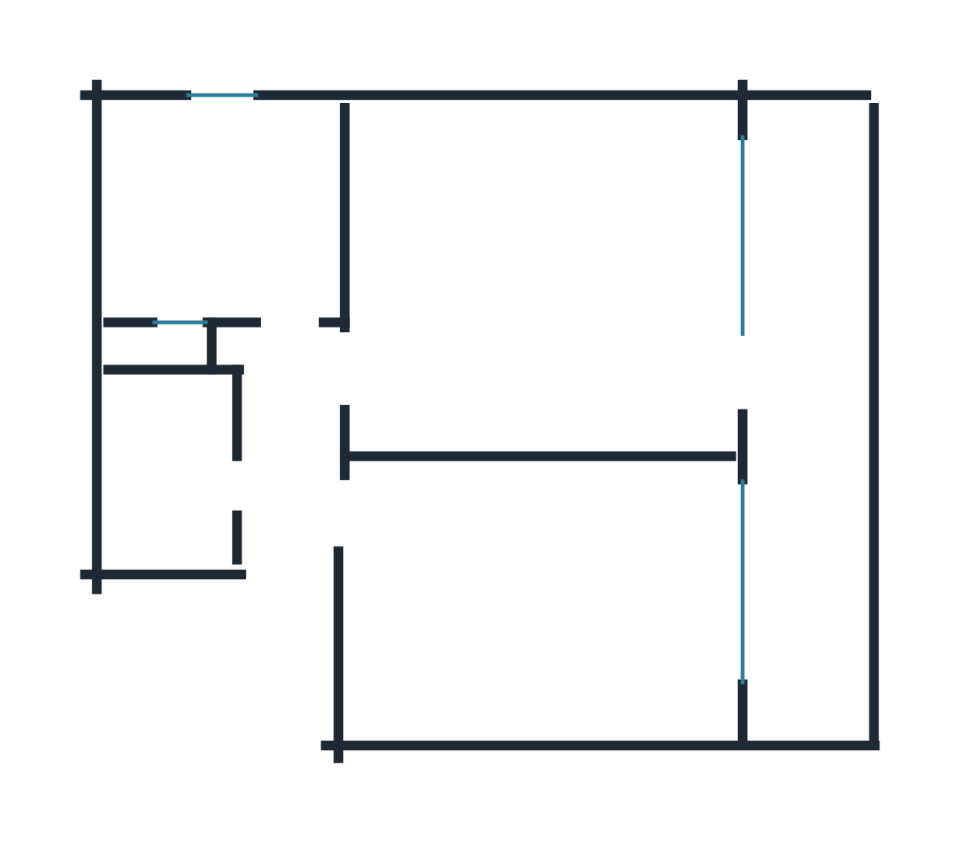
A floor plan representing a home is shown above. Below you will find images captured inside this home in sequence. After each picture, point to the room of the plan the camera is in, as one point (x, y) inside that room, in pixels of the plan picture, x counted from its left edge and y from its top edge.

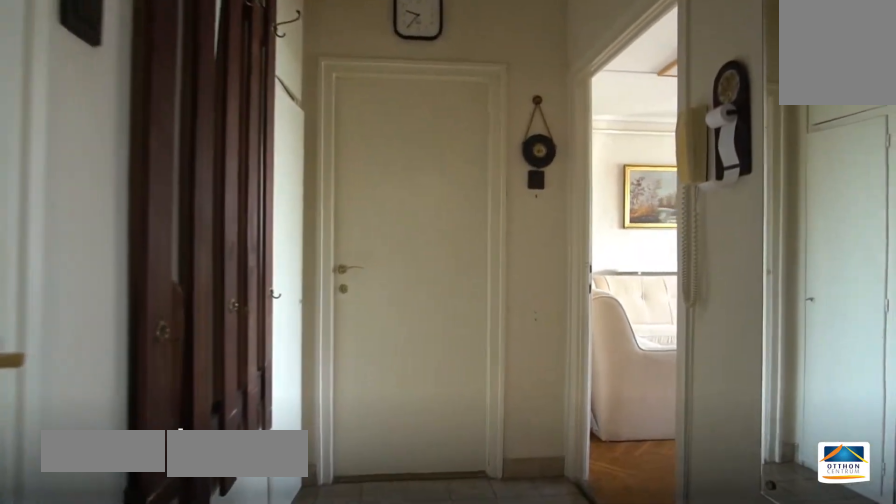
(290, 481)
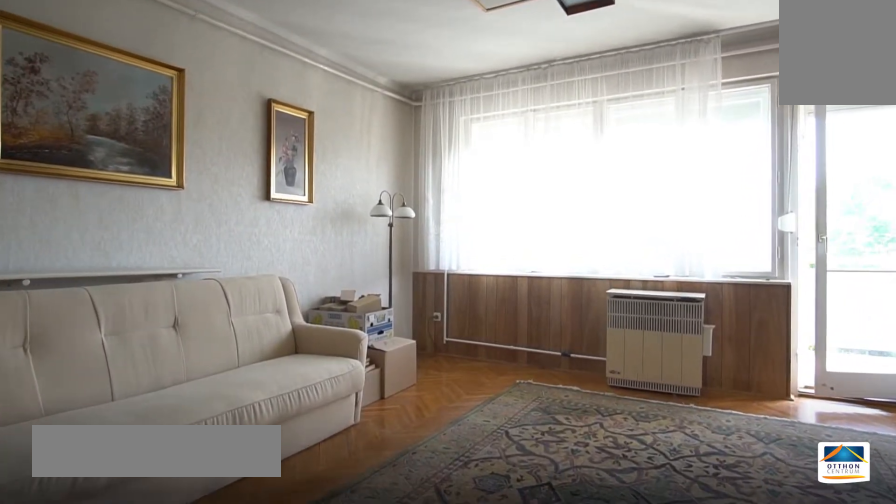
(546, 264)
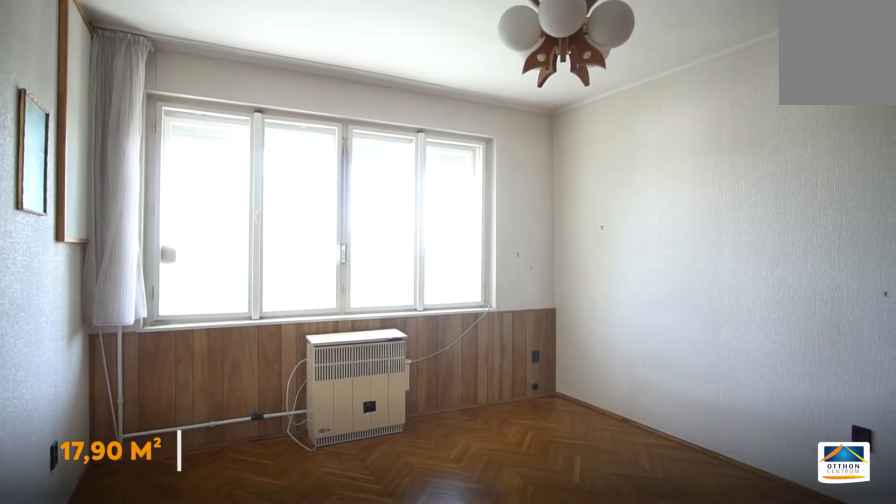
(547, 595)
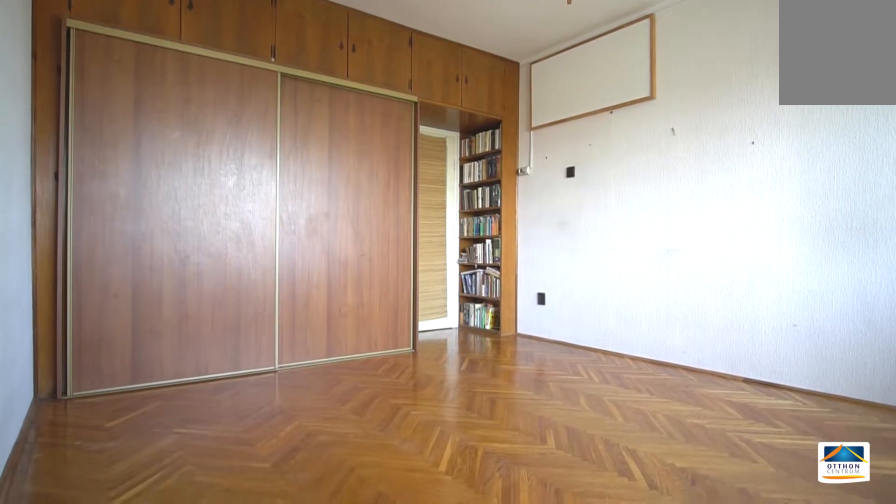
(547, 595)
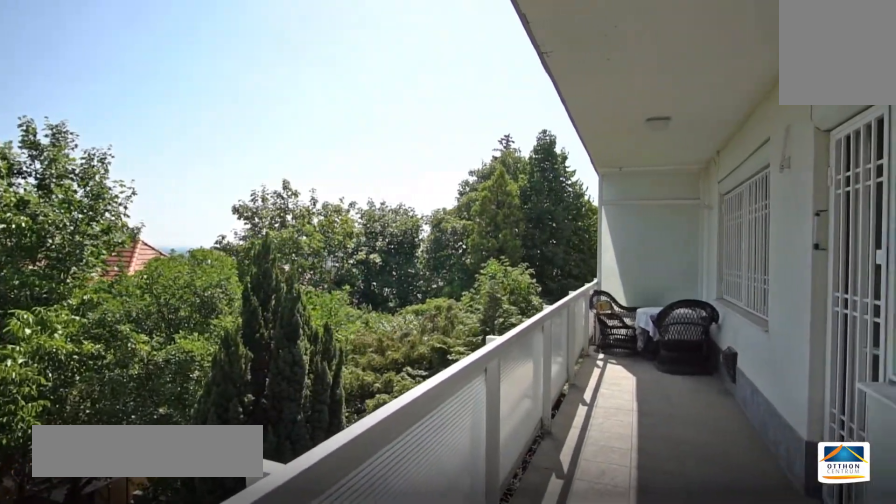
(813, 389)
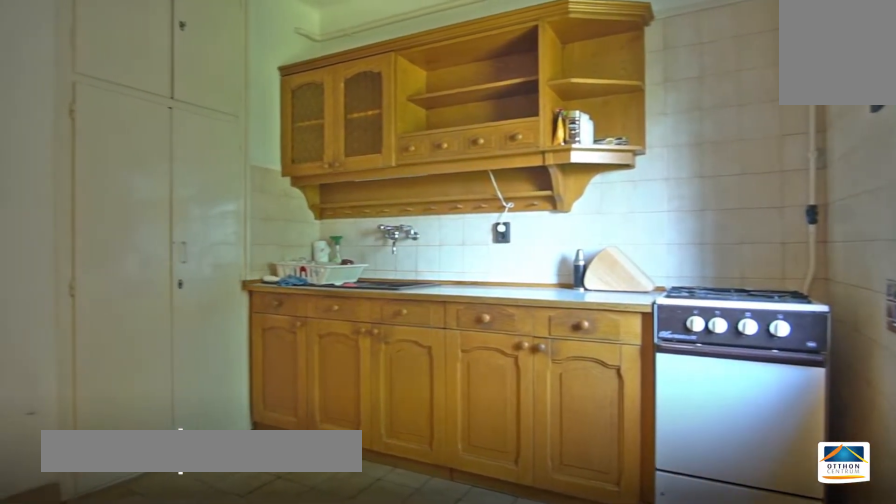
(239, 216)
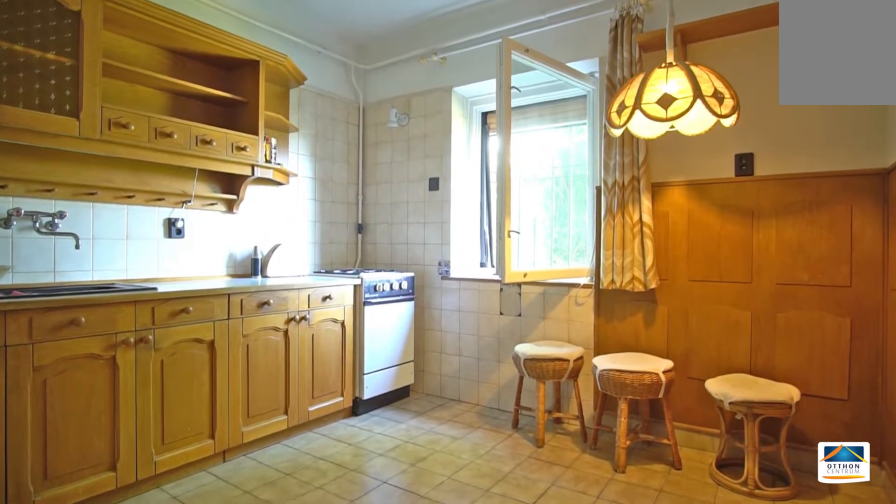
(238, 215)
